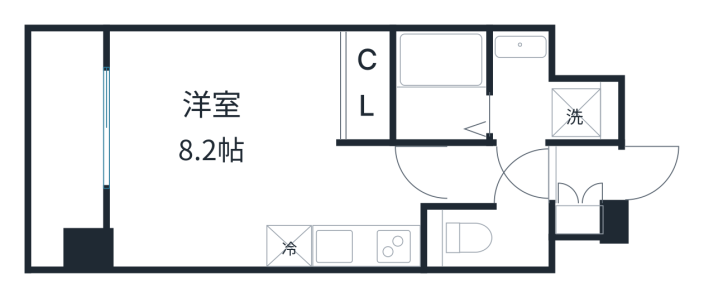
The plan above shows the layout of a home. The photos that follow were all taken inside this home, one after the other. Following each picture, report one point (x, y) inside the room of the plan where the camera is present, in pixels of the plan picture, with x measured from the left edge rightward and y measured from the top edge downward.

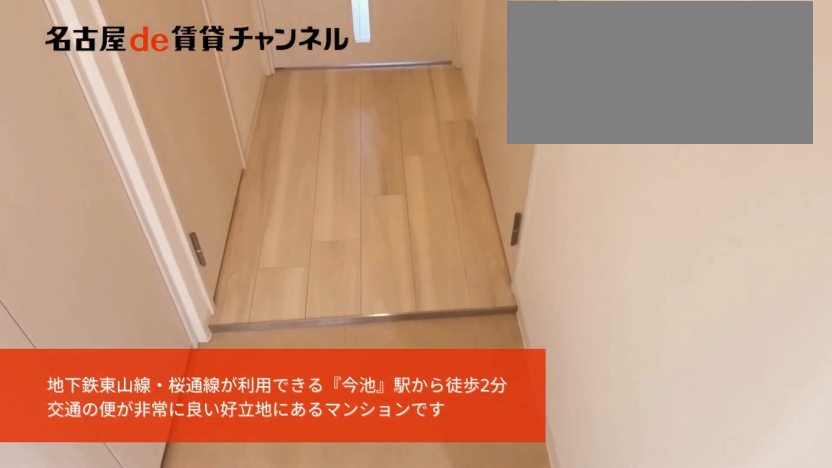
(536, 175)
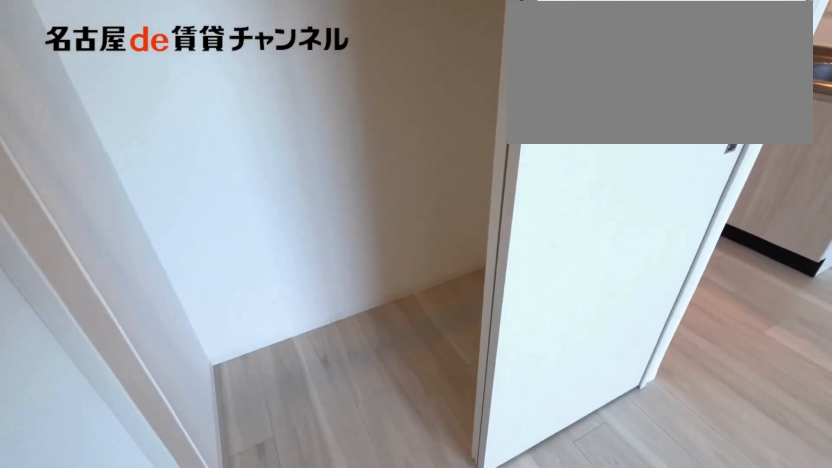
(368, 85)
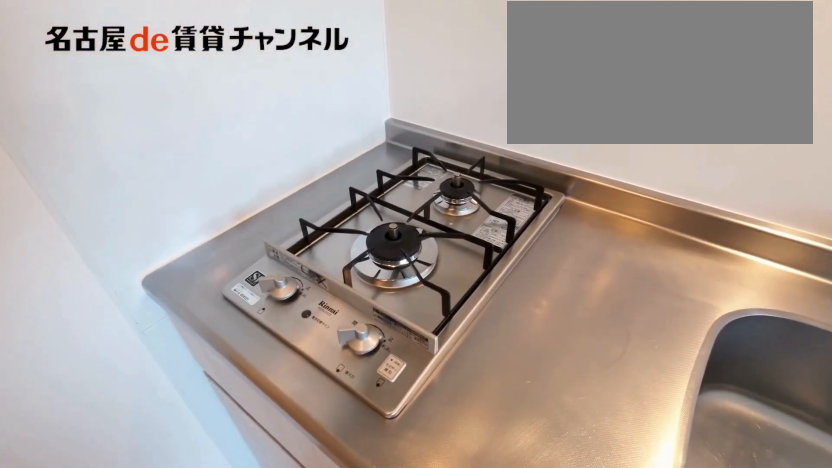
(366, 246)
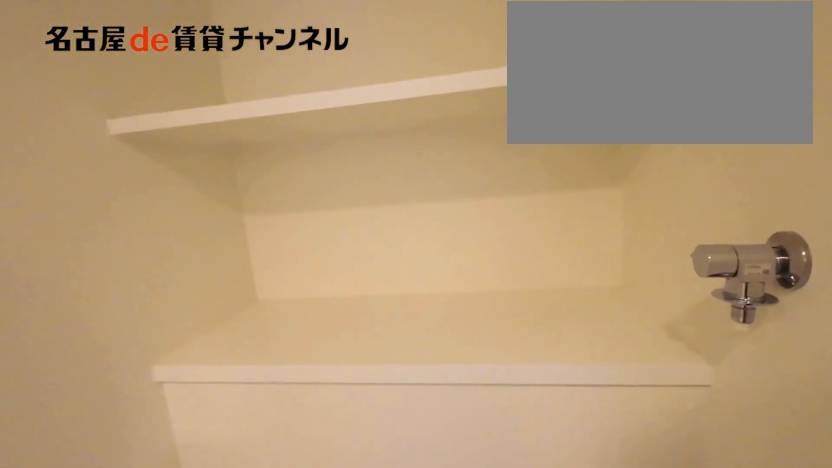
(545, 95)
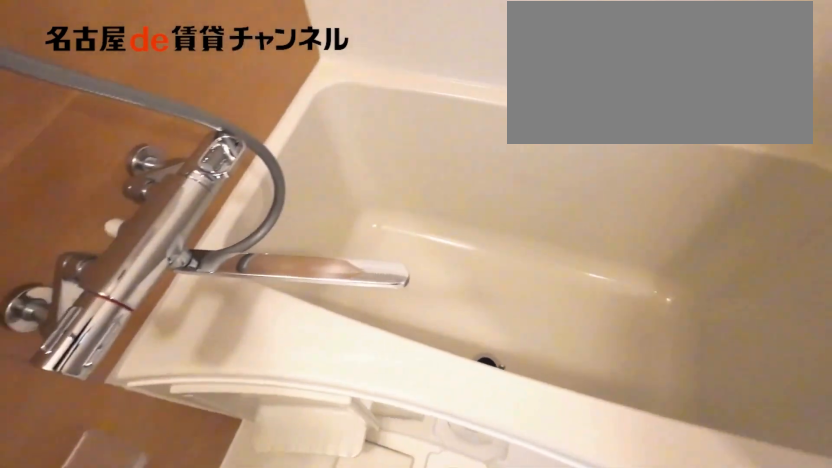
(441, 85)
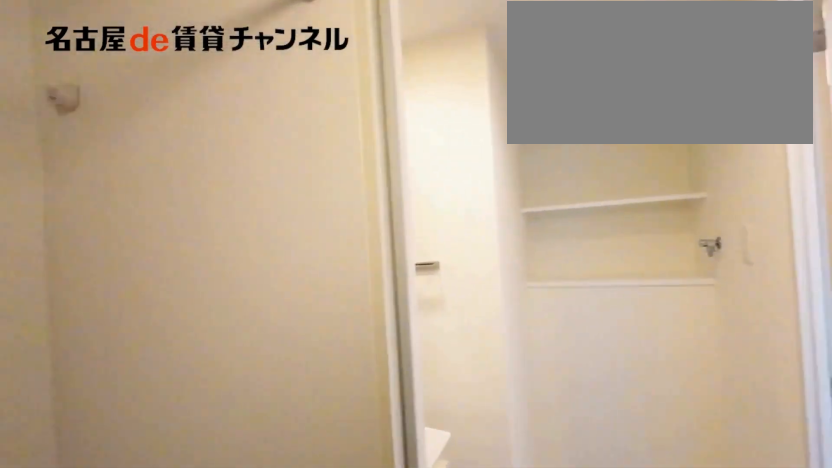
(441, 85)
